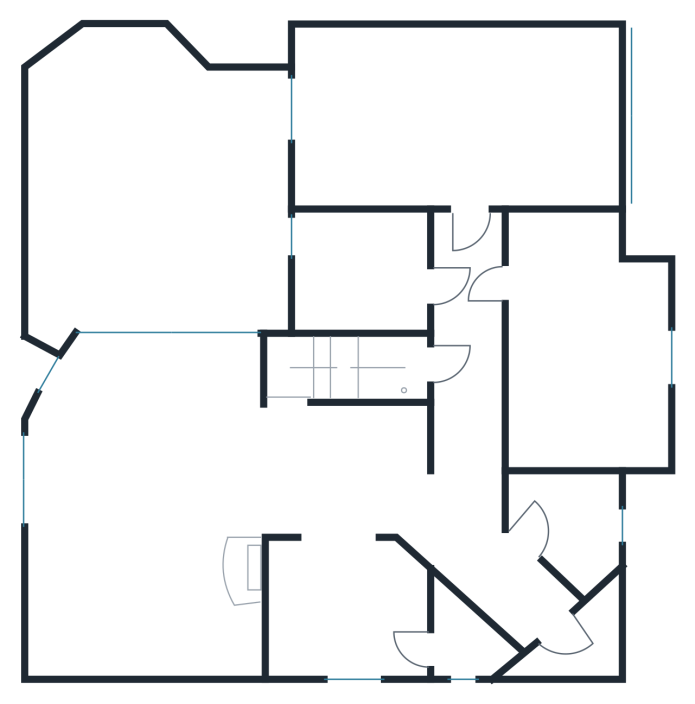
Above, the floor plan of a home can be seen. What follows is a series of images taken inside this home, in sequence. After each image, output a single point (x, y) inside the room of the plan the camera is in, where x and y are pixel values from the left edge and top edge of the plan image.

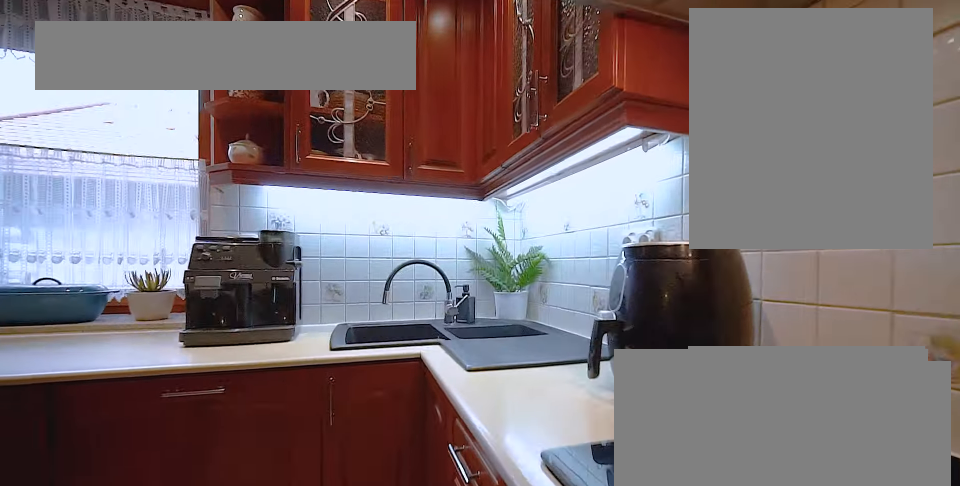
(344, 609)
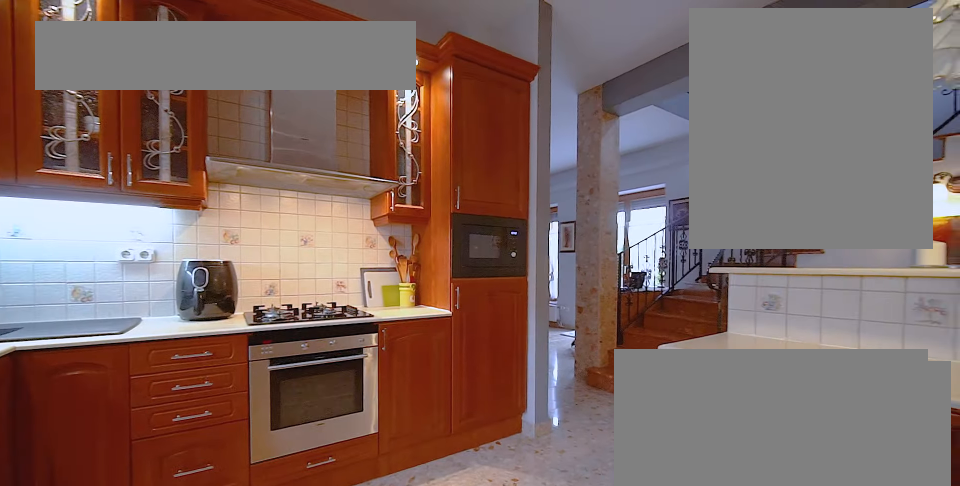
(344, 610)
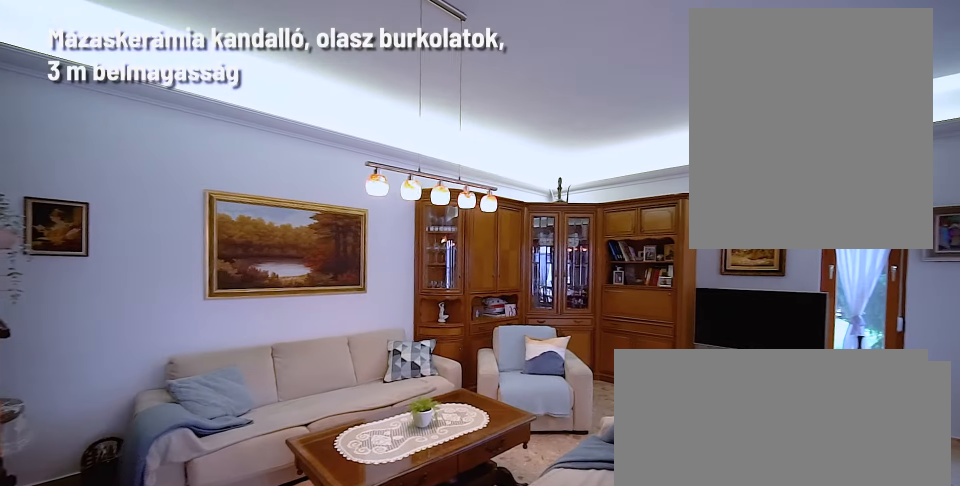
(145, 515)
